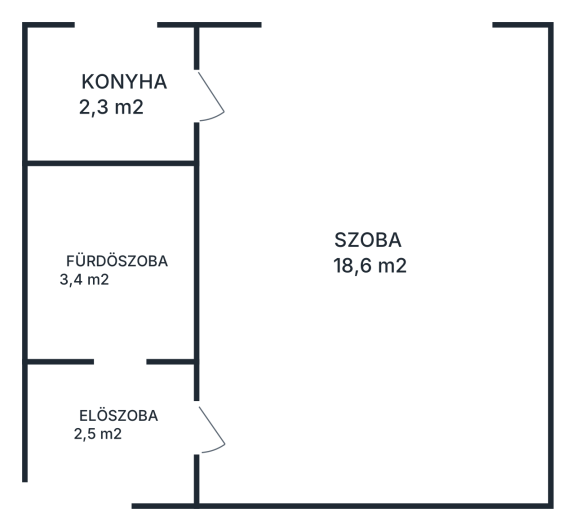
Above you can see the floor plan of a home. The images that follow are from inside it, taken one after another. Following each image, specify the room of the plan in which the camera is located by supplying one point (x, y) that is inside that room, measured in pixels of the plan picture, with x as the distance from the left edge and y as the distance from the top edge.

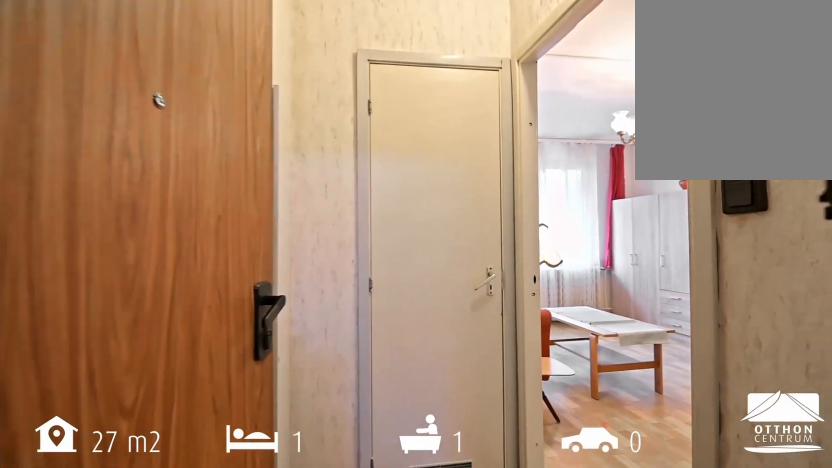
(116, 468)
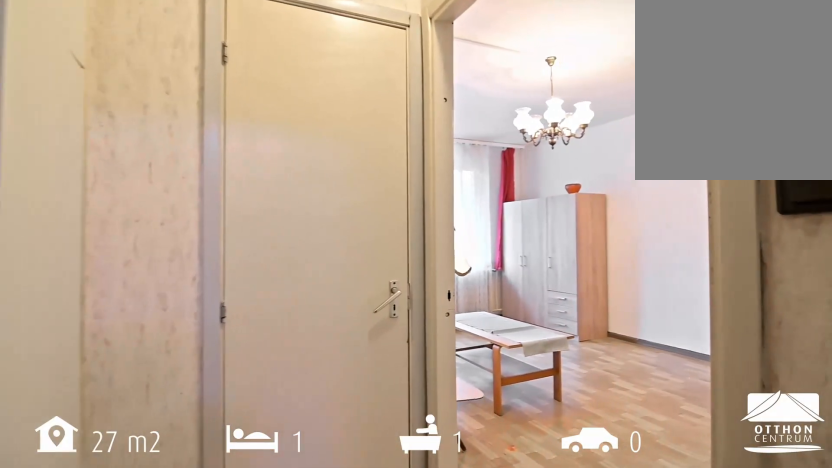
(116, 469)
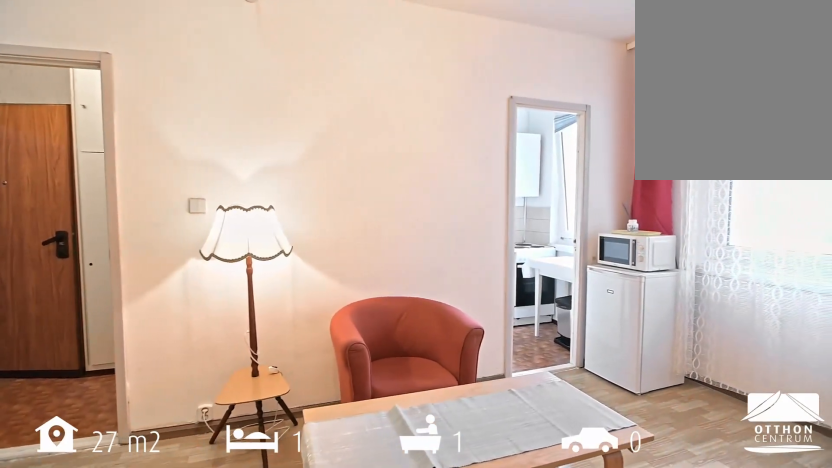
(384, 265)
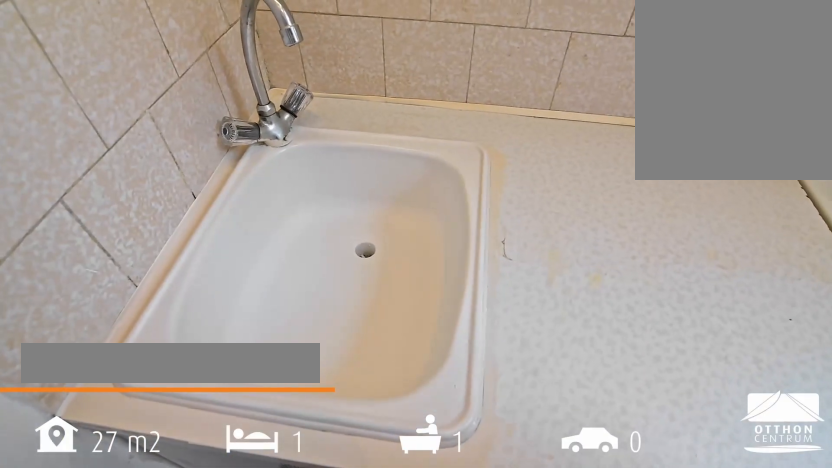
(115, 100)
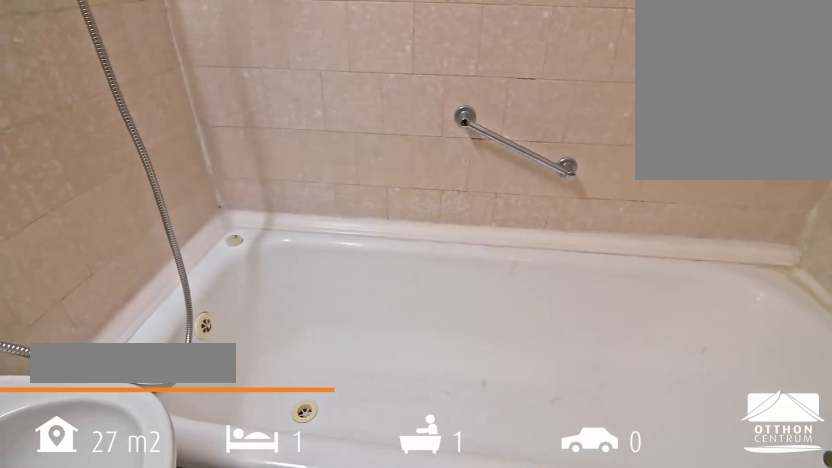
(111, 265)
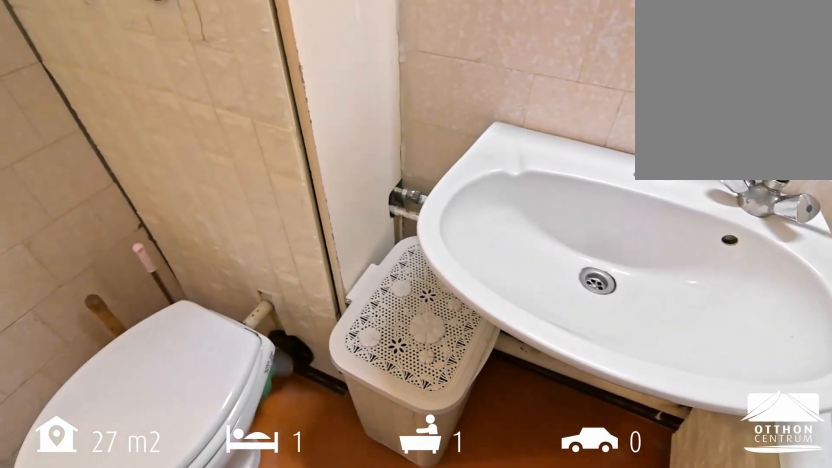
(111, 265)
